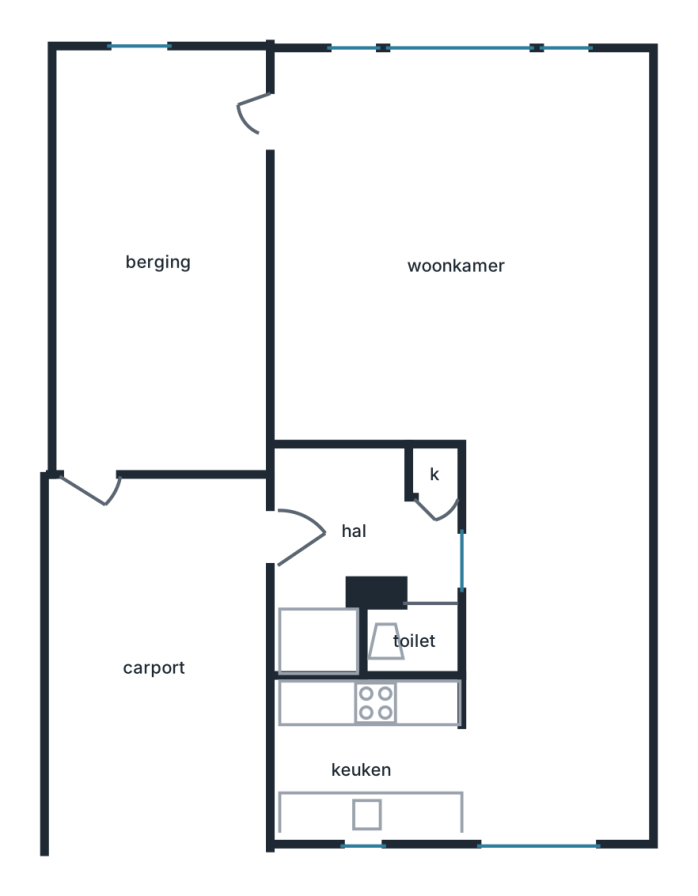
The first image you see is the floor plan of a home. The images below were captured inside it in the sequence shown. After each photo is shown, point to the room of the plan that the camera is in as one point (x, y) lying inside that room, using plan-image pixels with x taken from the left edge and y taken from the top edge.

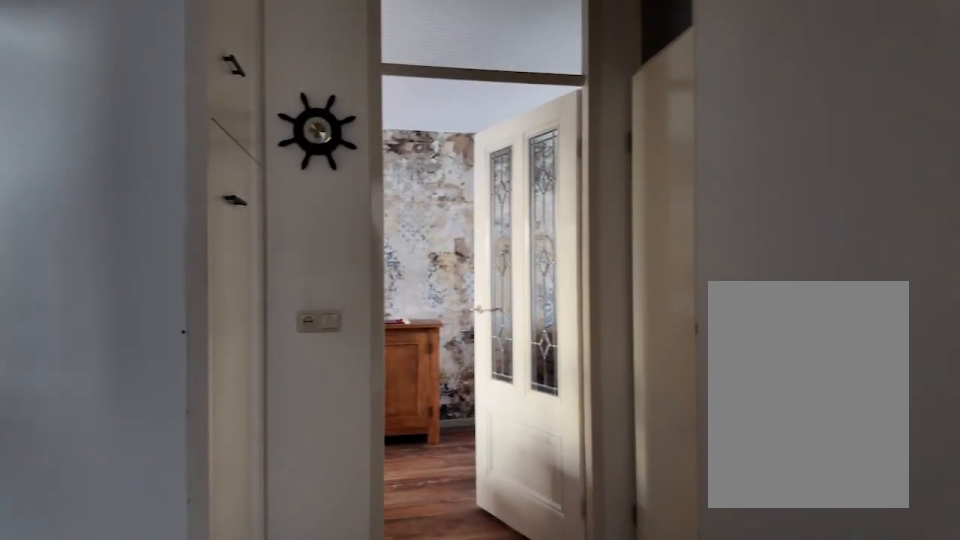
(362, 529)
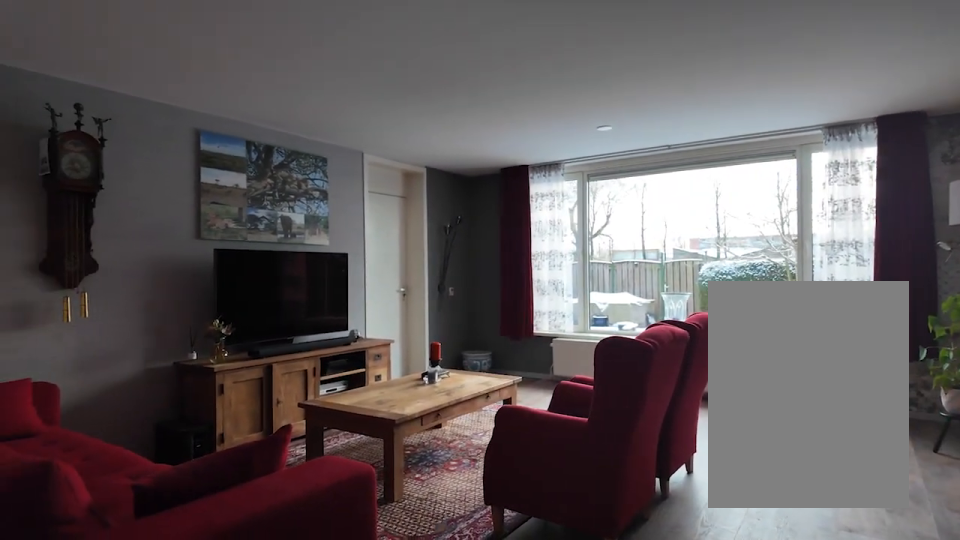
(462, 307)
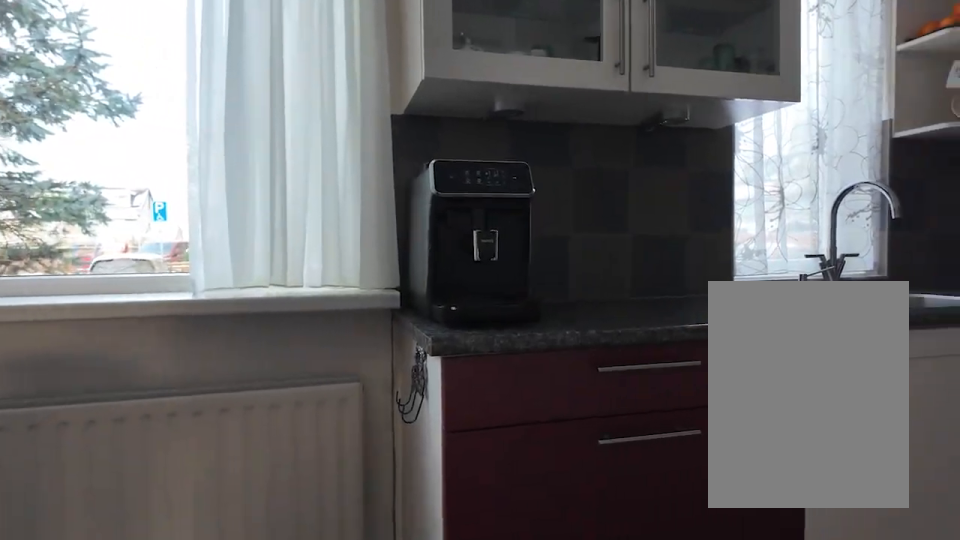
(518, 713)
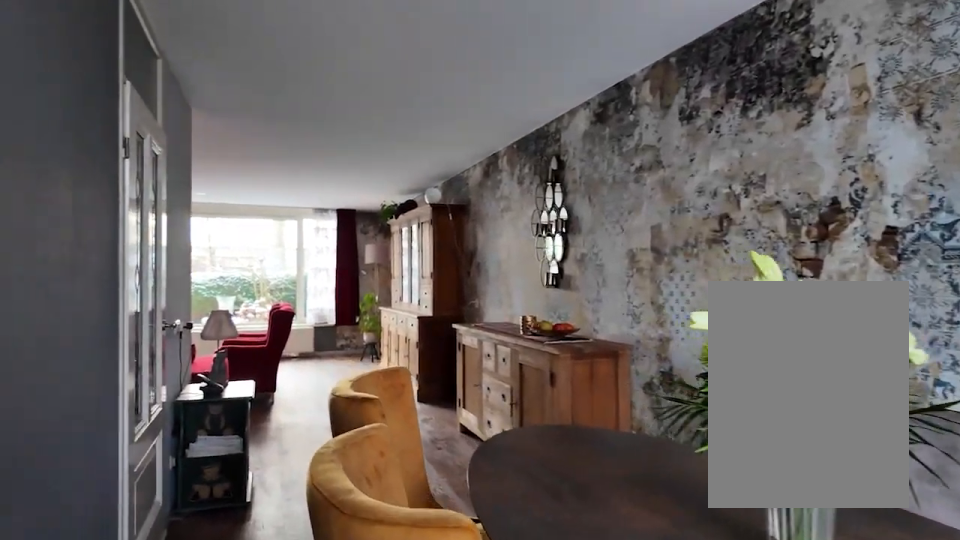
(518, 713)
